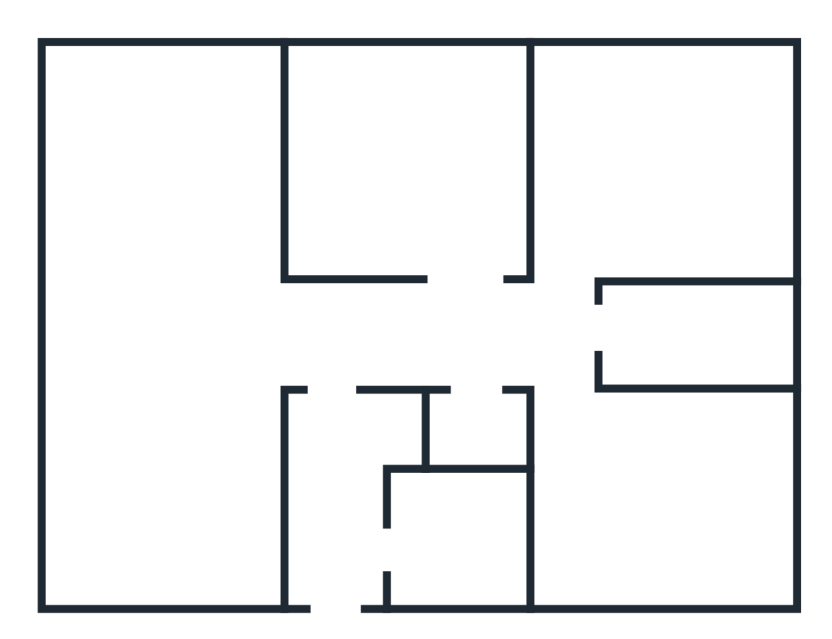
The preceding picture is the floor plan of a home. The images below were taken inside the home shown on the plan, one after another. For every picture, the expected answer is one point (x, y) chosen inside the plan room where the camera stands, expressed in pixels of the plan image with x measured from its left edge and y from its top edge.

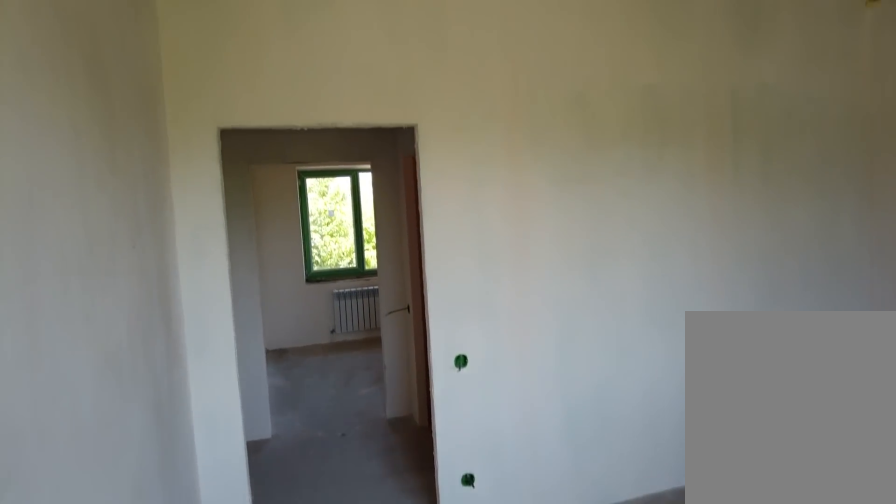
(607, 525)
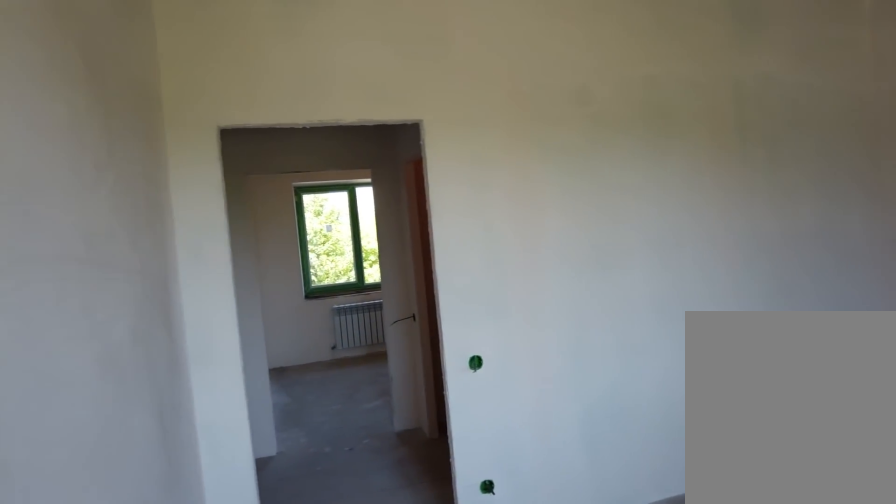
(607, 525)
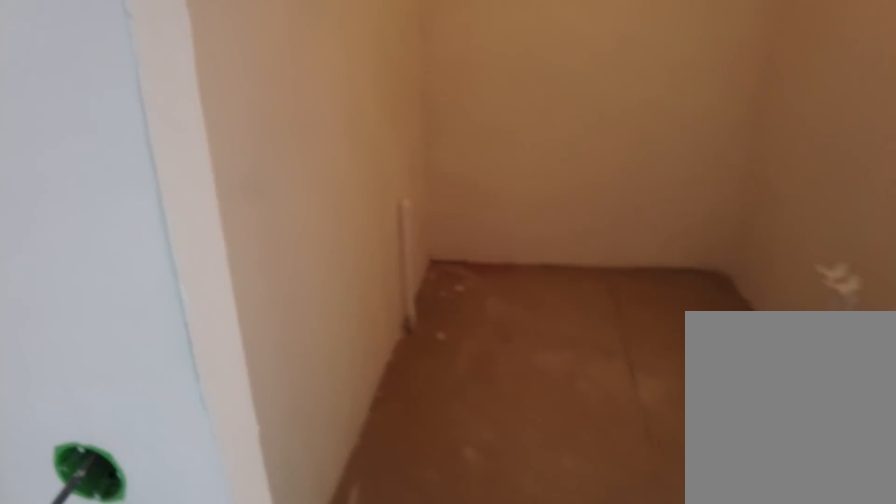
(564, 343)
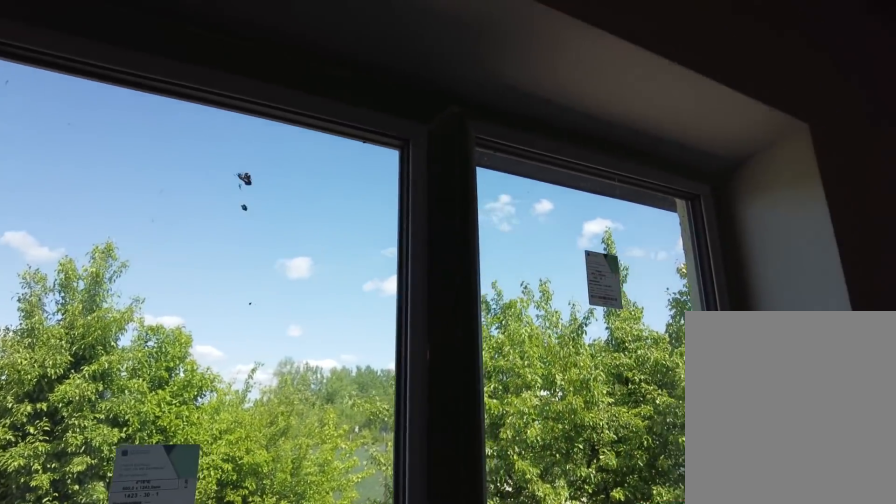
(584, 231)
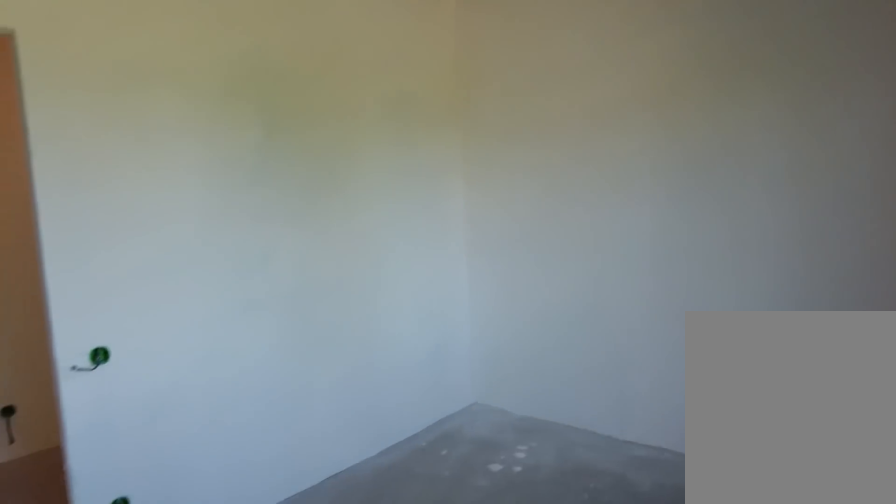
(464, 238)
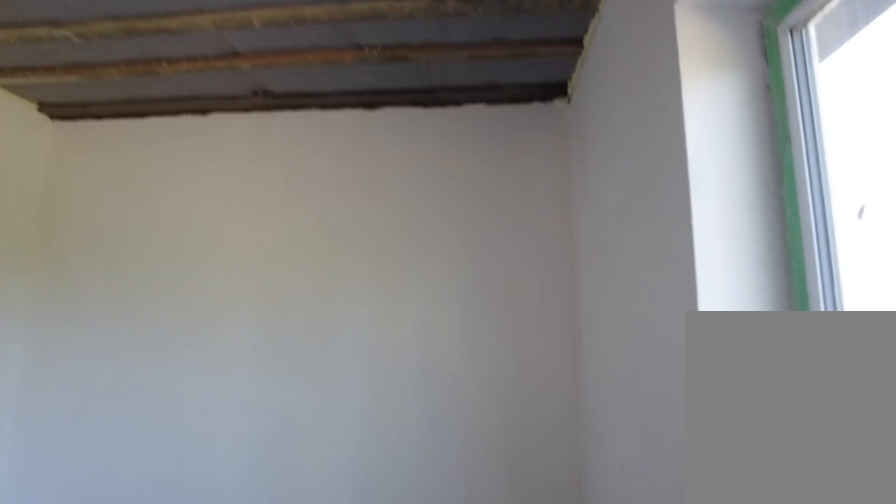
(464, 238)
